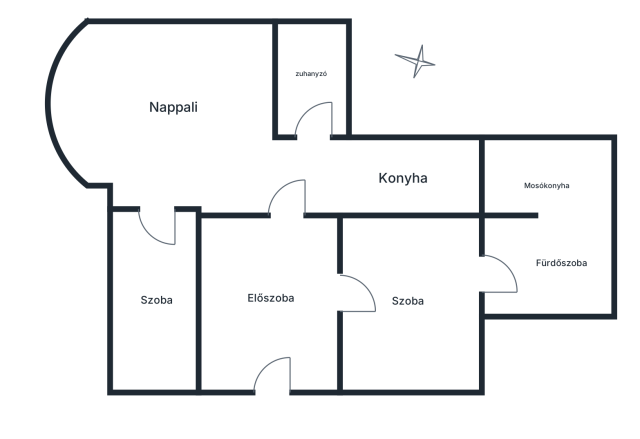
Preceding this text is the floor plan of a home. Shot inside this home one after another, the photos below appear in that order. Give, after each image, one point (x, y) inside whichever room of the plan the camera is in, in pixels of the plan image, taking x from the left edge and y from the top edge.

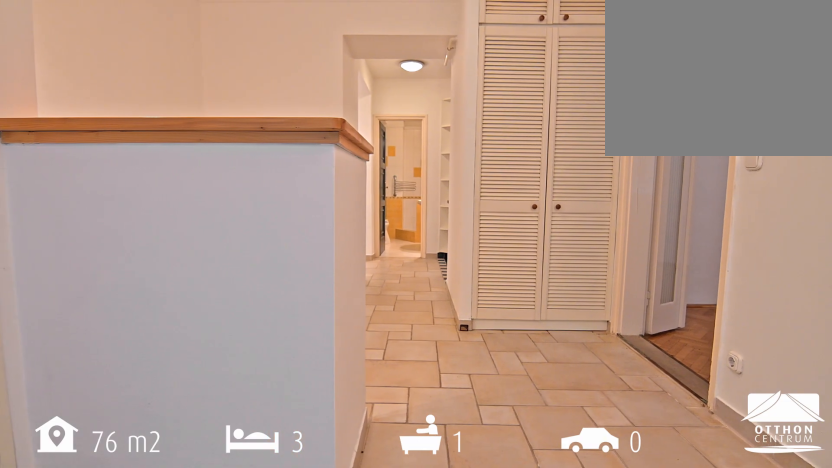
(272, 296)
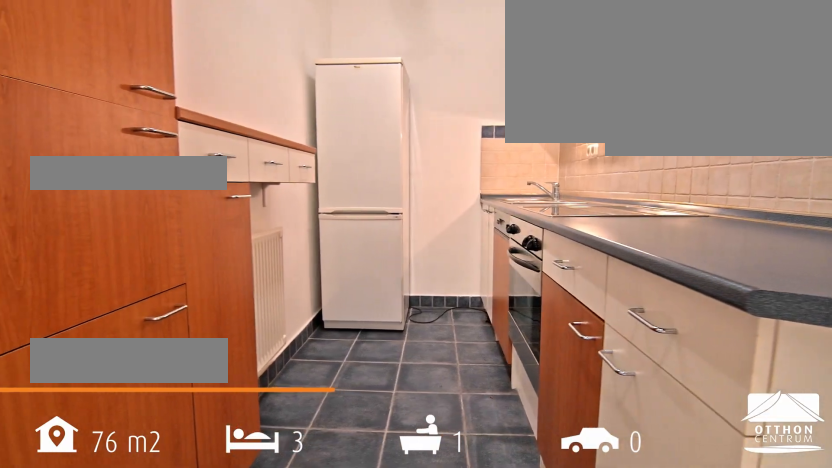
(408, 178)
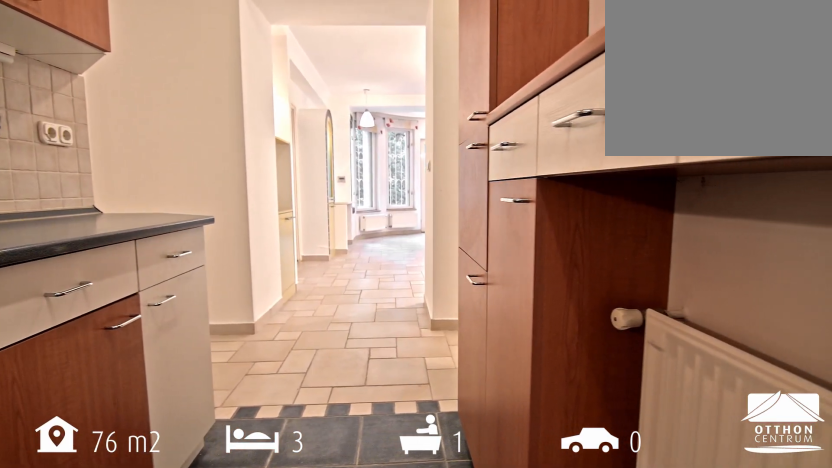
(408, 178)
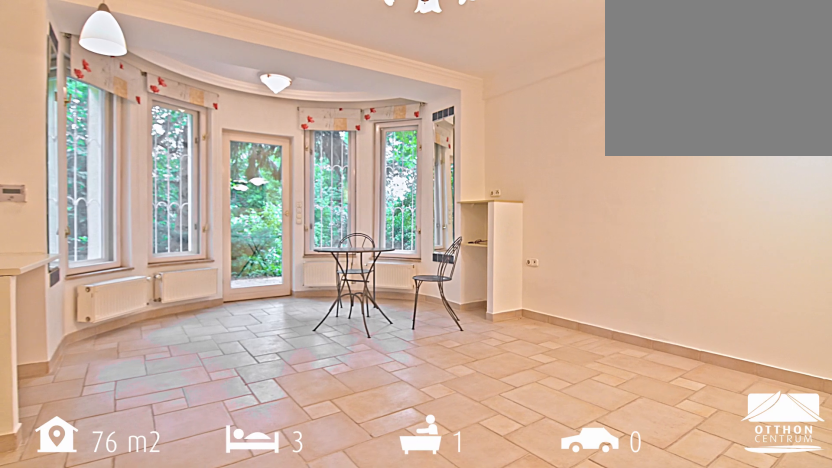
(181, 114)
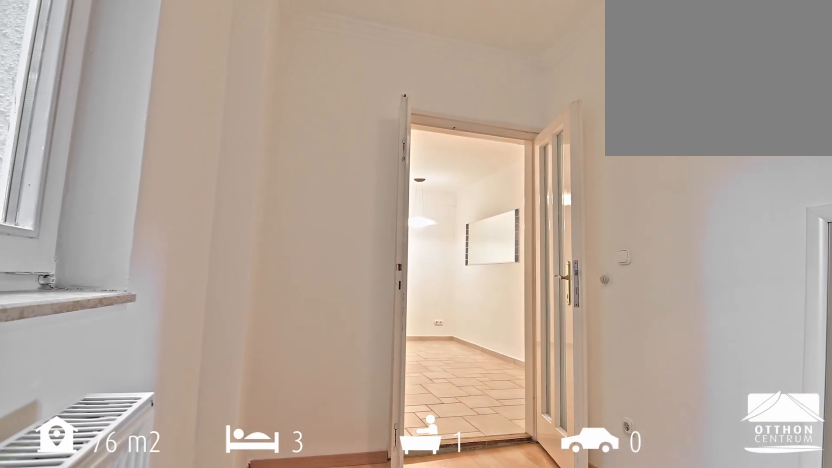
(157, 303)
